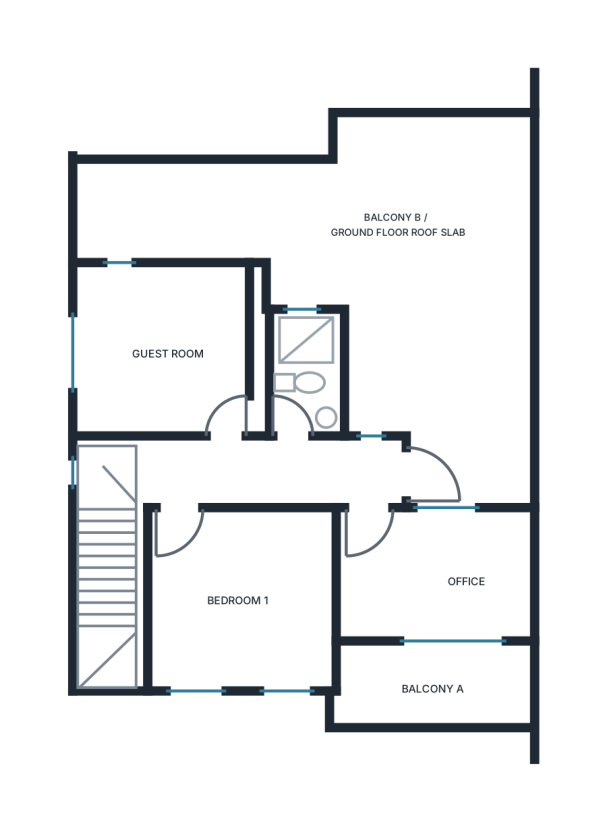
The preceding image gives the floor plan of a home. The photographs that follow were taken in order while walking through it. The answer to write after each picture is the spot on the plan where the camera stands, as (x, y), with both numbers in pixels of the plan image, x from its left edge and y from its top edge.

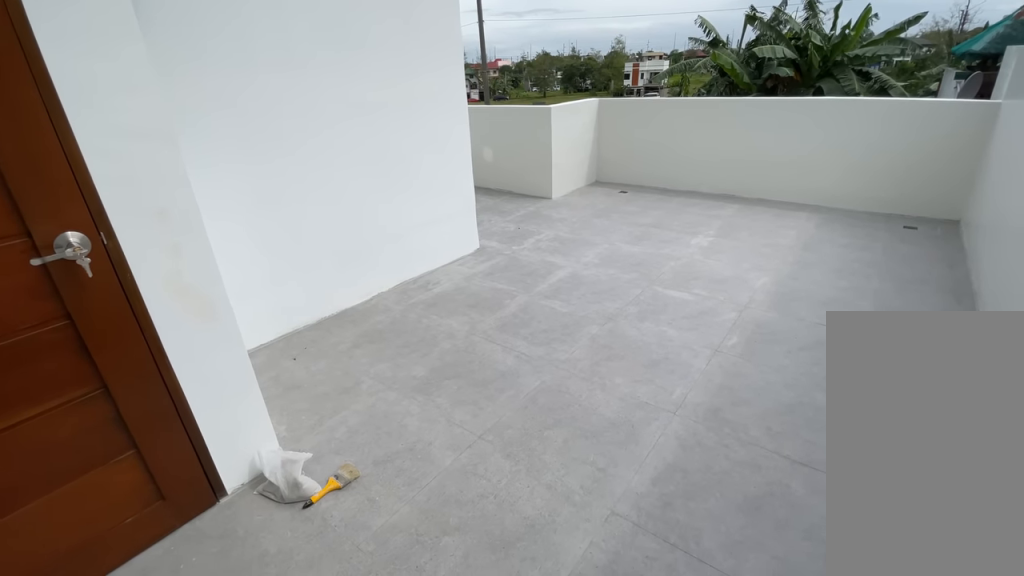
(485, 424)
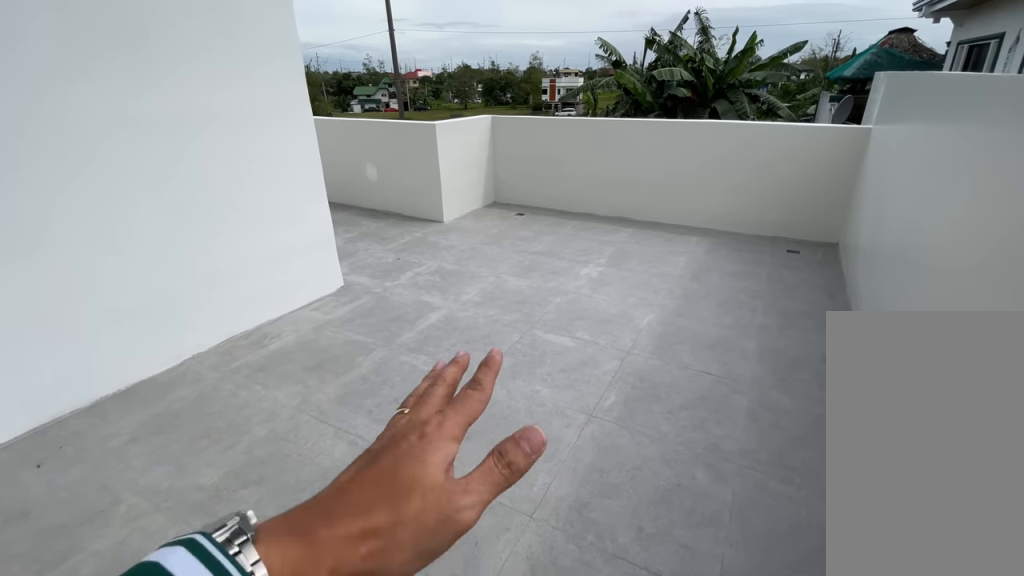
(485, 424)
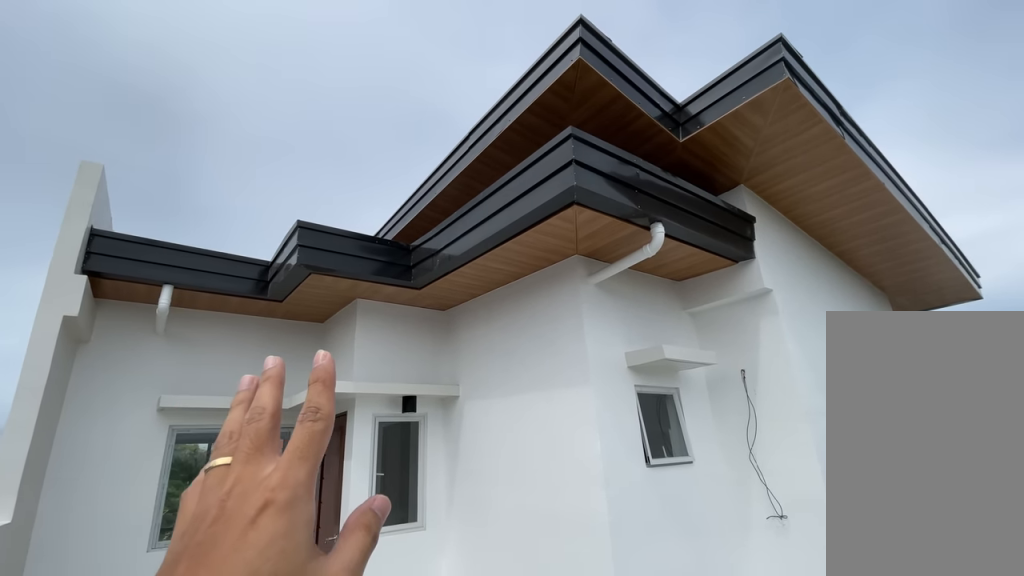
(485, 410)
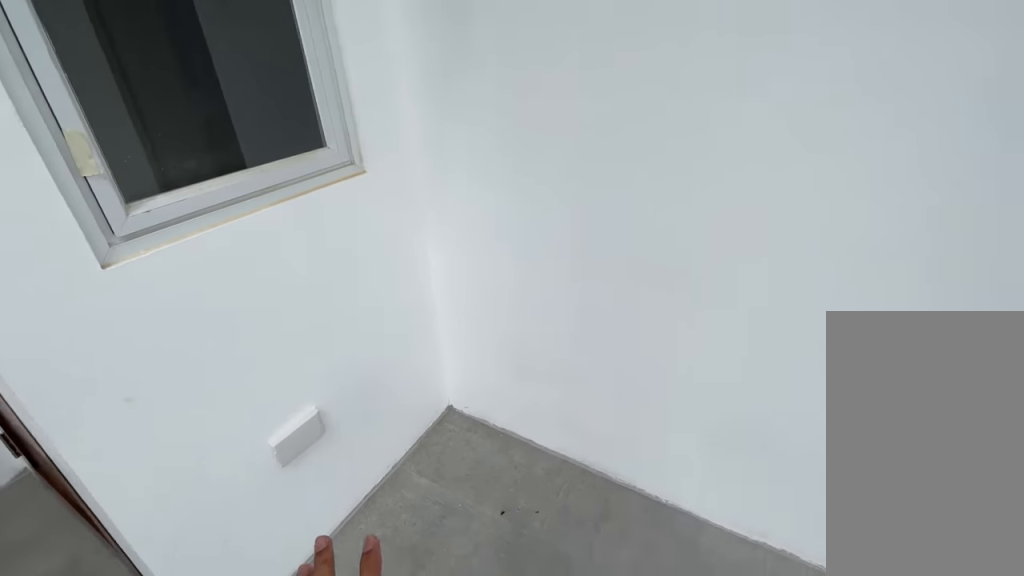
(402, 397)
